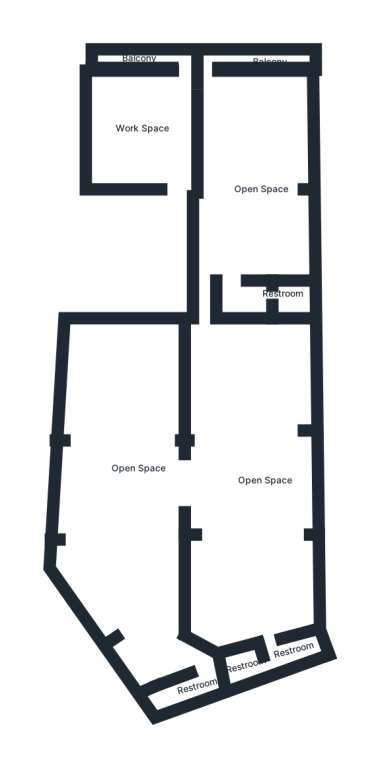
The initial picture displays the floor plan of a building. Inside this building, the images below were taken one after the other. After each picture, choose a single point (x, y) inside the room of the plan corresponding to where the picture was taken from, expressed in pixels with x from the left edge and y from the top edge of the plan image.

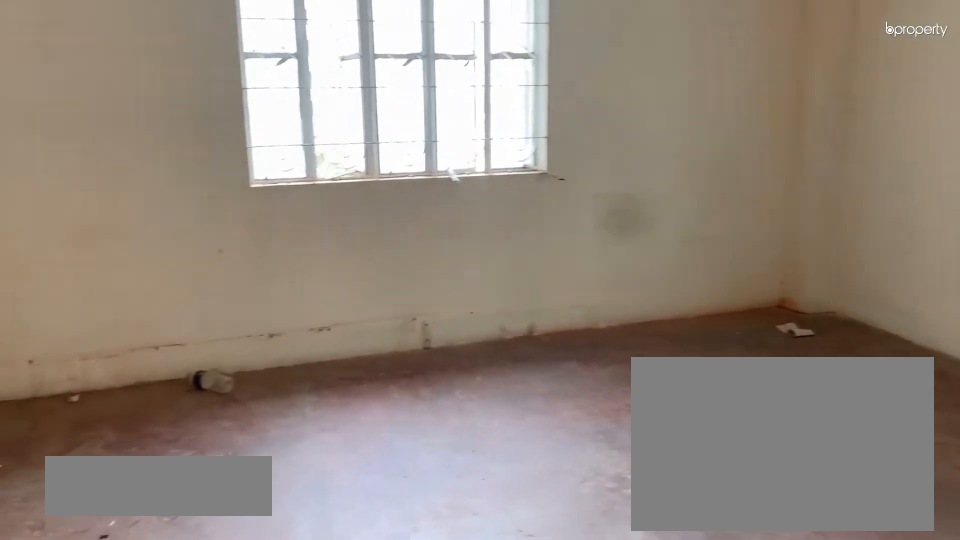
(151, 117)
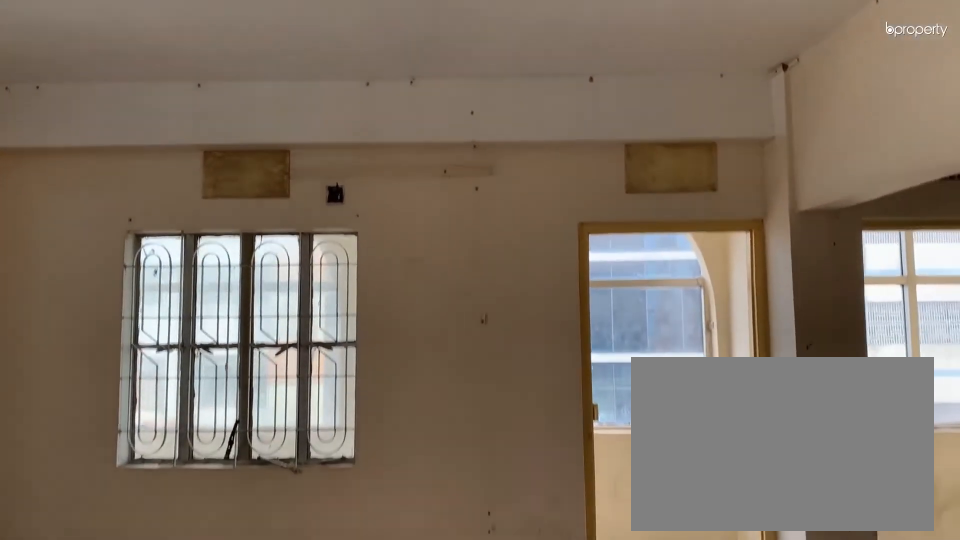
(151, 117)
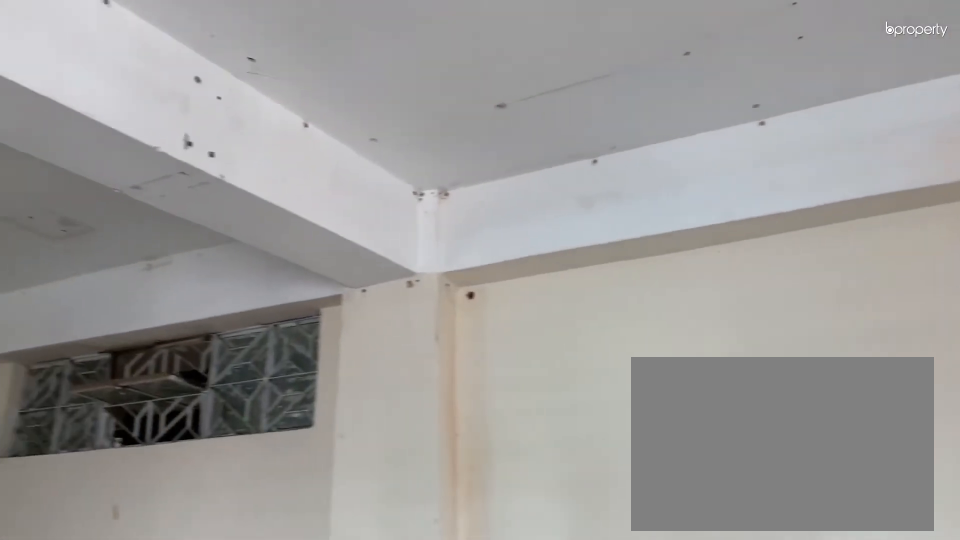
(253, 178)
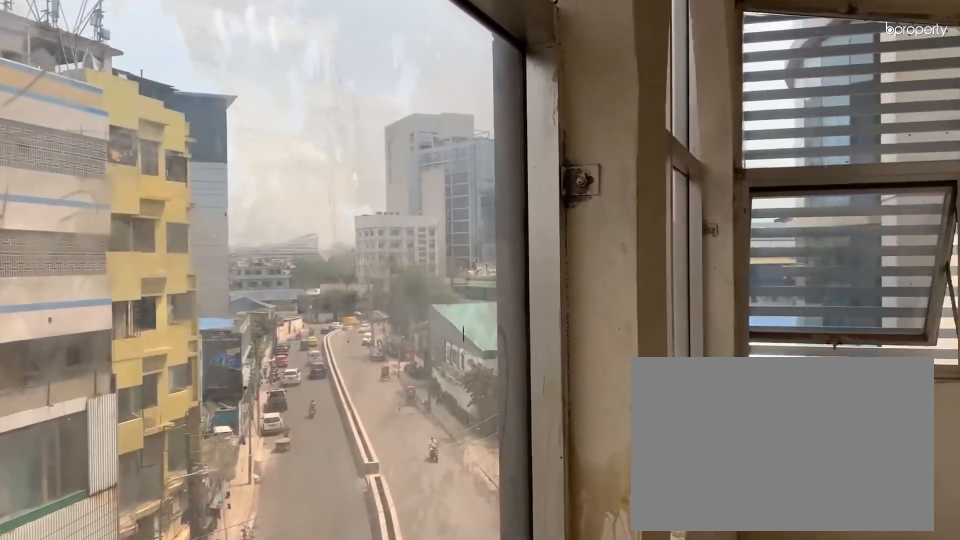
(238, 57)
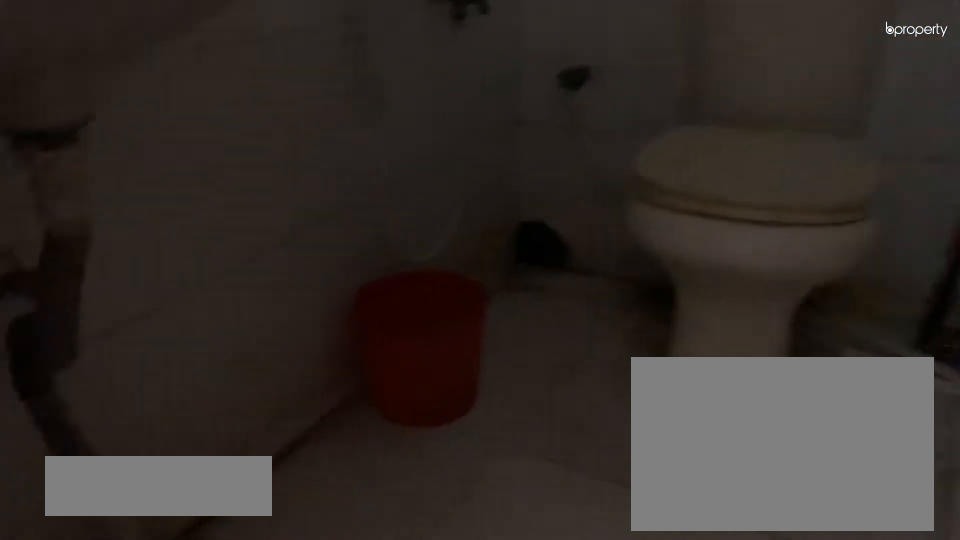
(288, 293)
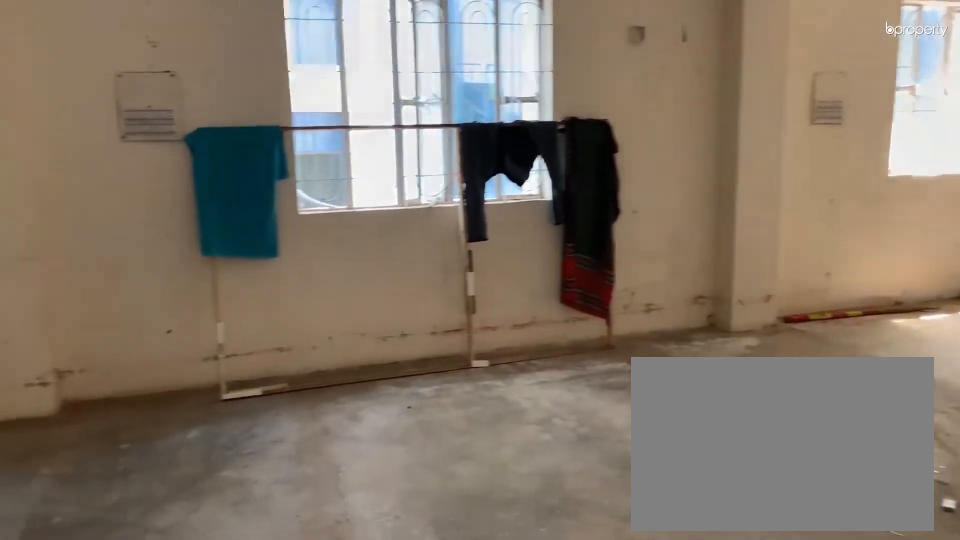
(248, 500)
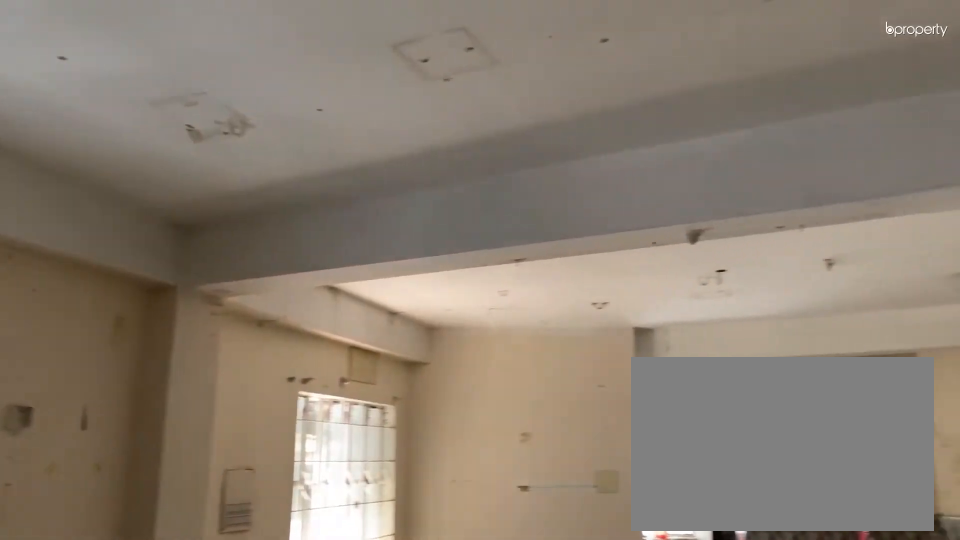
(248, 500)
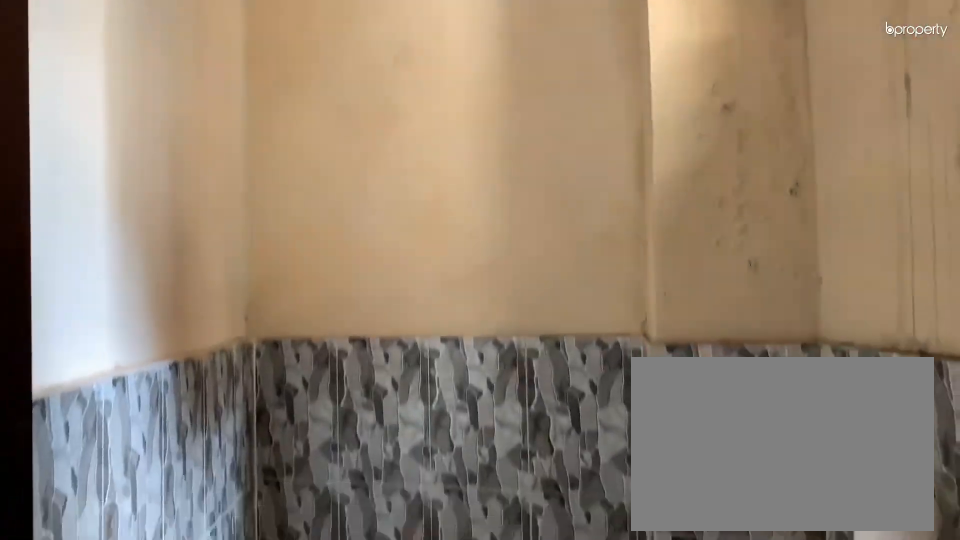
(250, 664)
